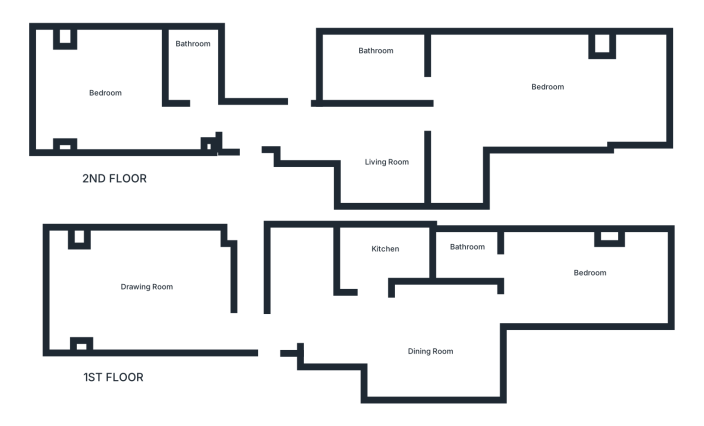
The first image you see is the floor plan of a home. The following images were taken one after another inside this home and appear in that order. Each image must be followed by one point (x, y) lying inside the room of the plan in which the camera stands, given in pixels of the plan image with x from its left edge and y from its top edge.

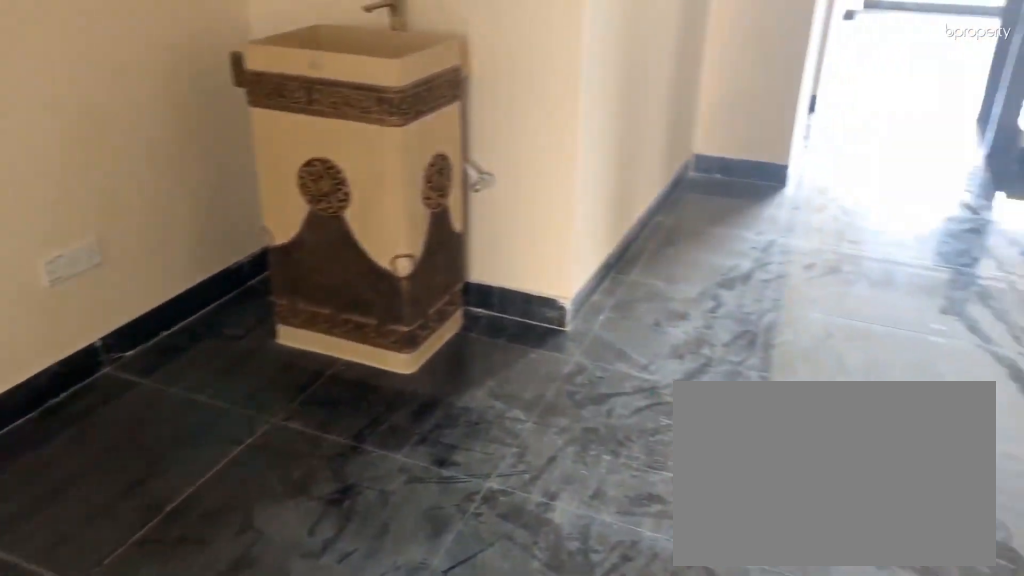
(423, 340)
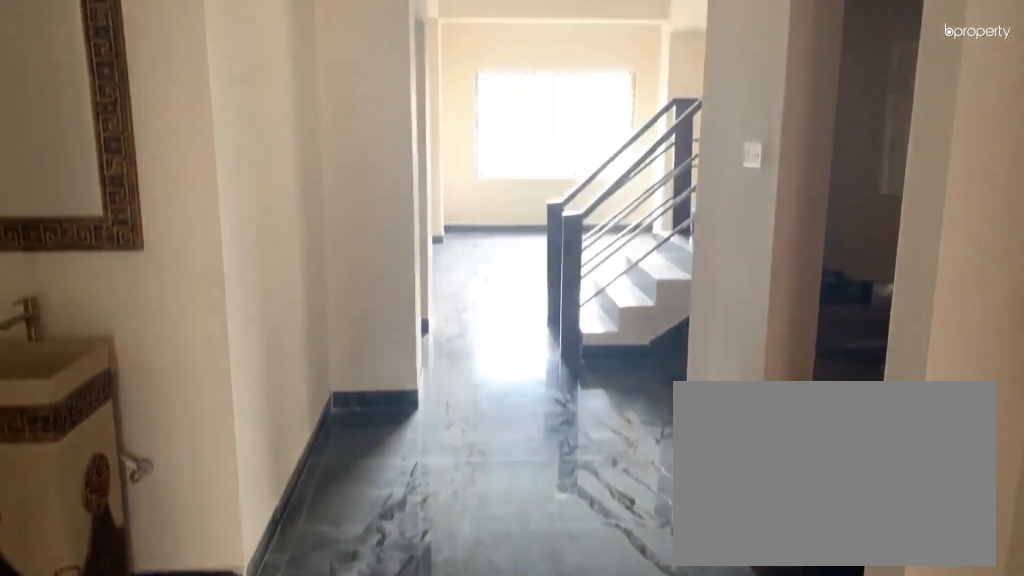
(423, 340)
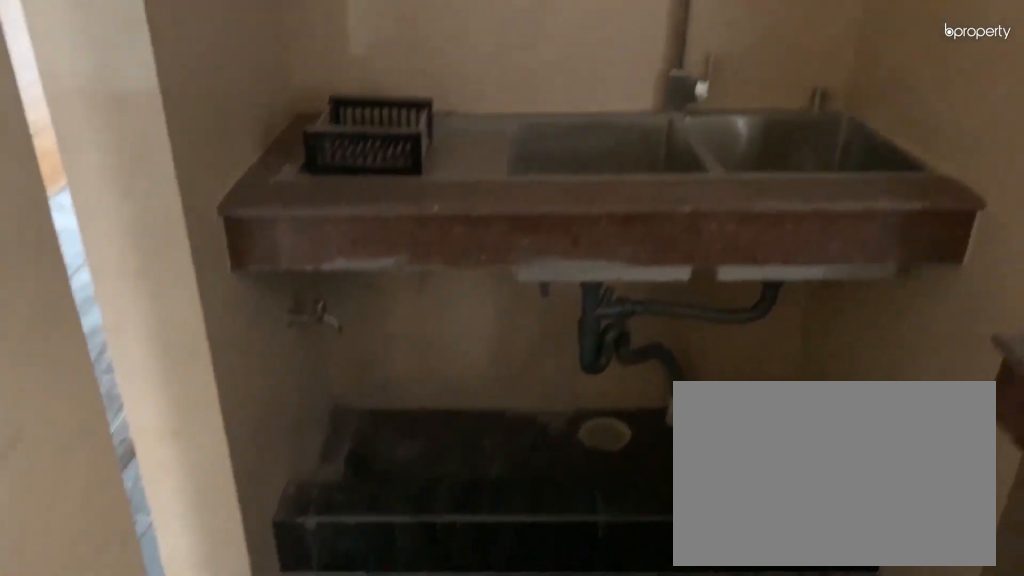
(373, 254)
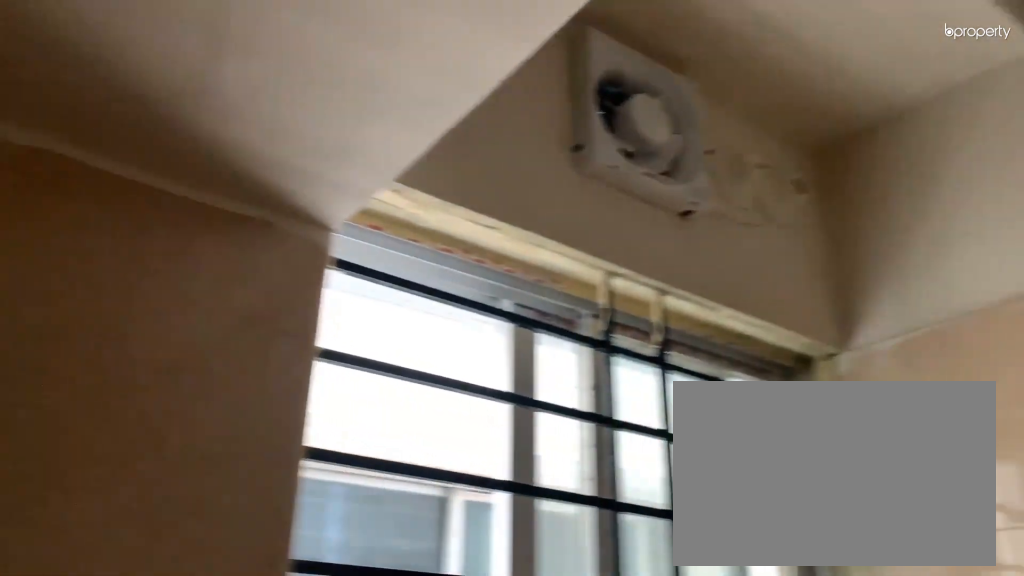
(373, 254)
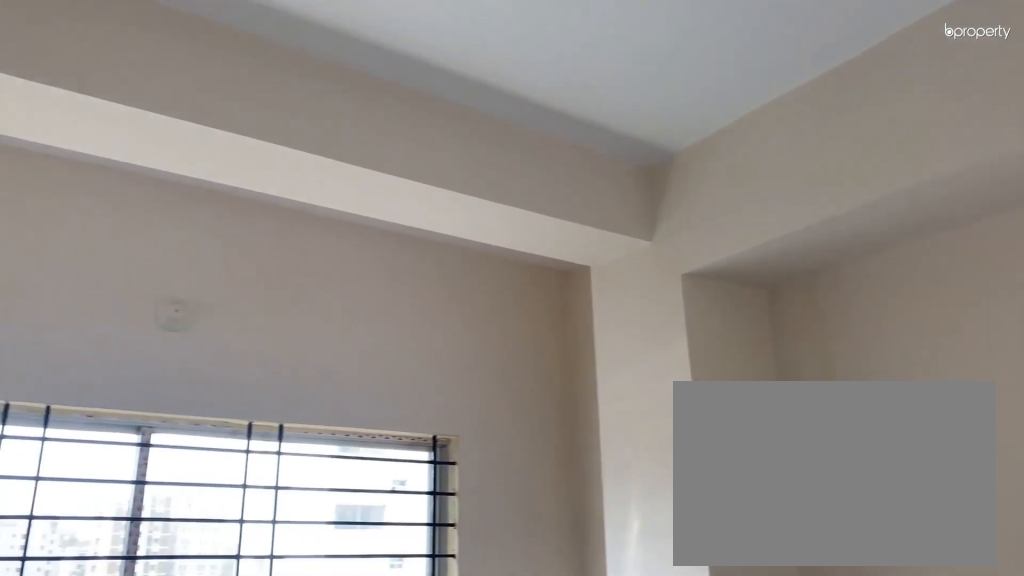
(111, 89)
